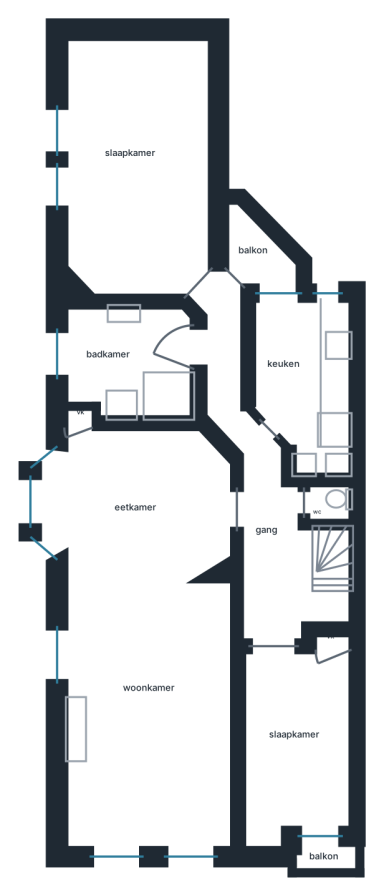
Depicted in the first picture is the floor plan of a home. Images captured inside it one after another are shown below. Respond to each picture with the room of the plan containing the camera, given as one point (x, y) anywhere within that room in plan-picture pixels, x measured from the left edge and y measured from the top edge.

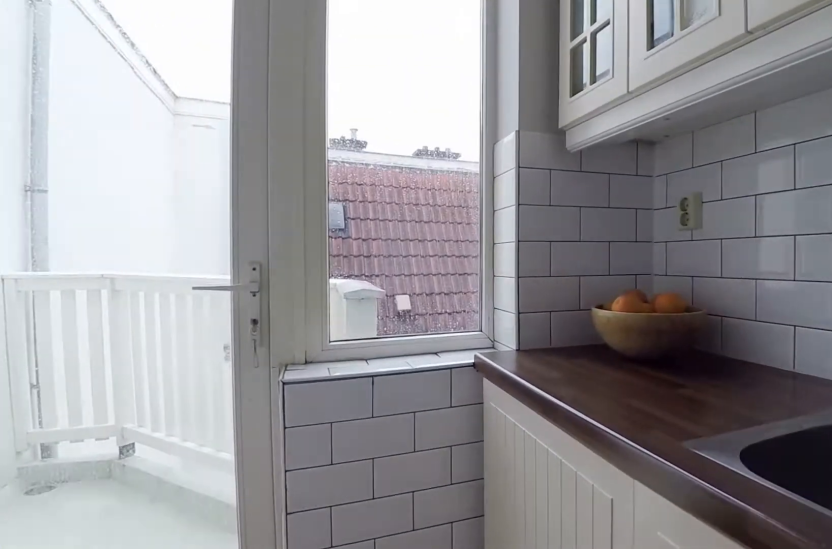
(304, 368)
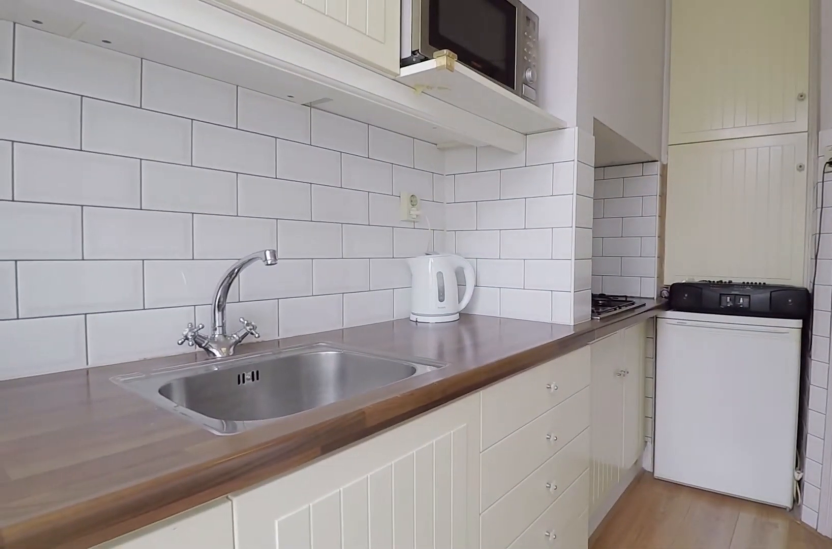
(304, 368)
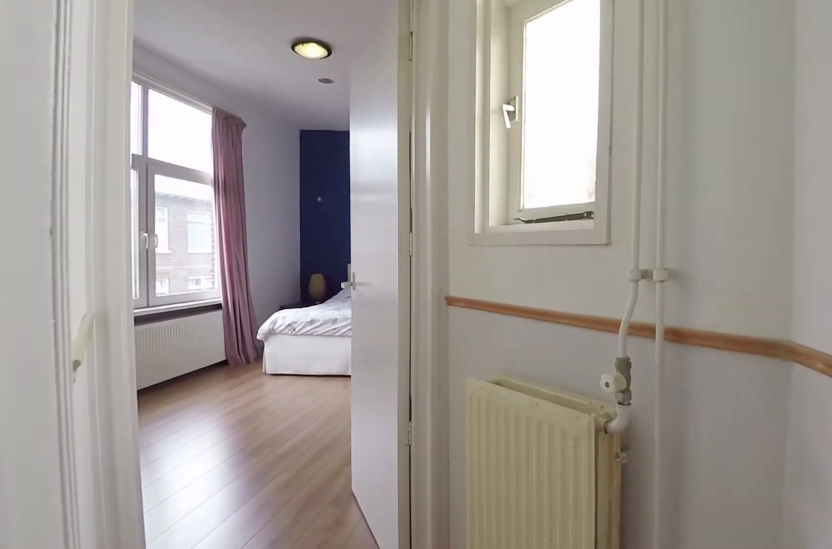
(331, 560)
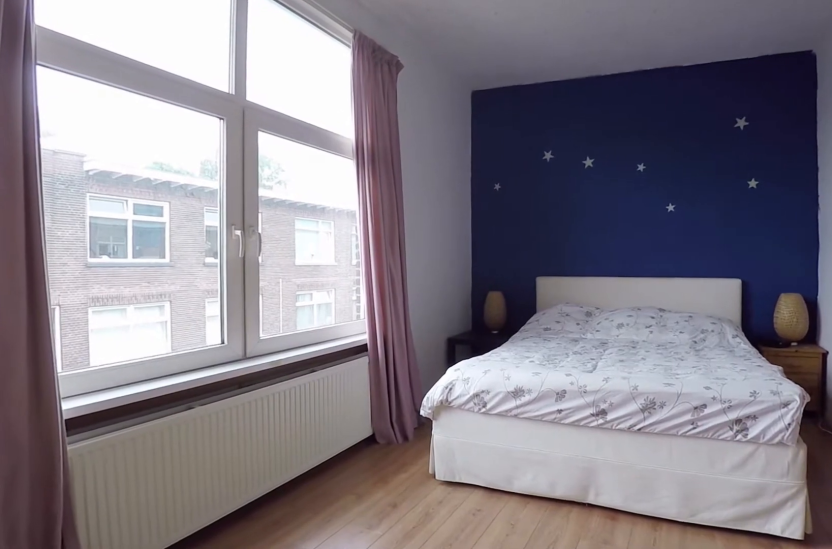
(137, 164)
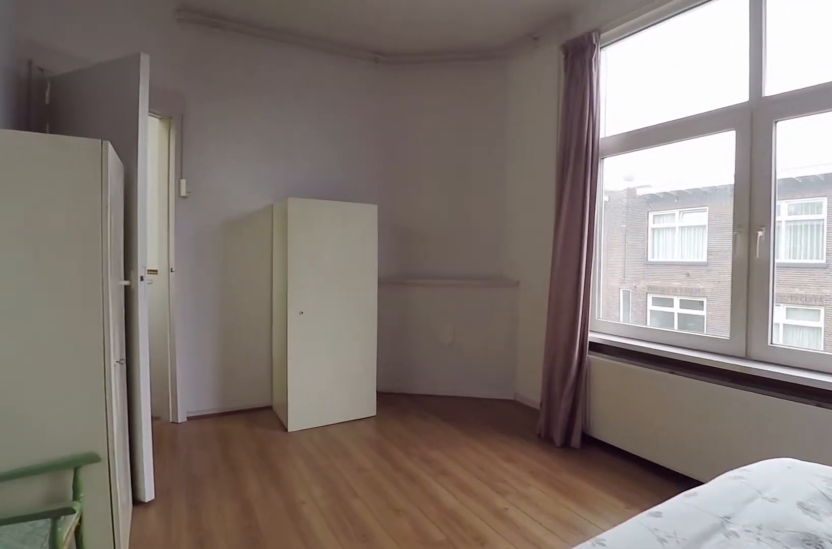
(137, 164)
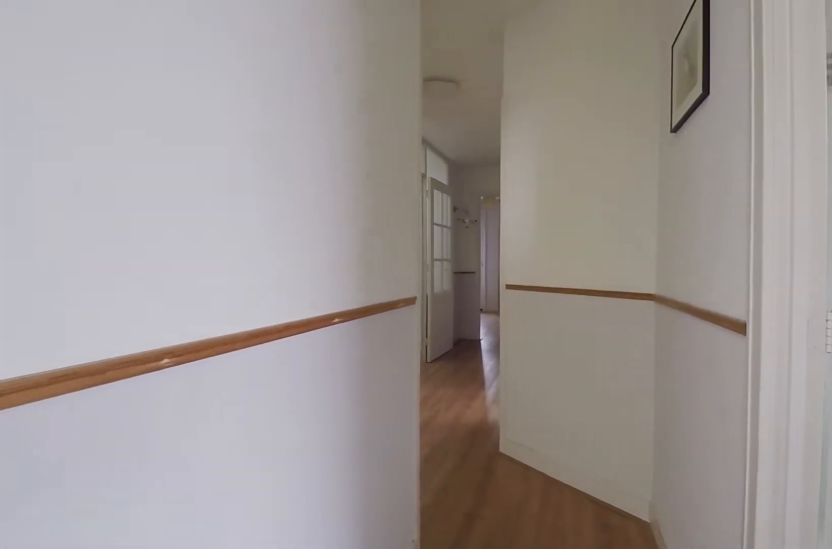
(331, 559)
